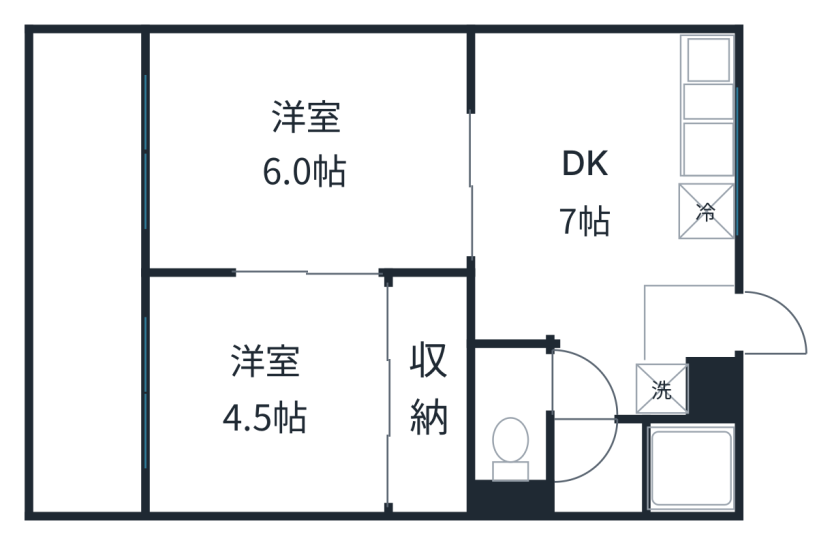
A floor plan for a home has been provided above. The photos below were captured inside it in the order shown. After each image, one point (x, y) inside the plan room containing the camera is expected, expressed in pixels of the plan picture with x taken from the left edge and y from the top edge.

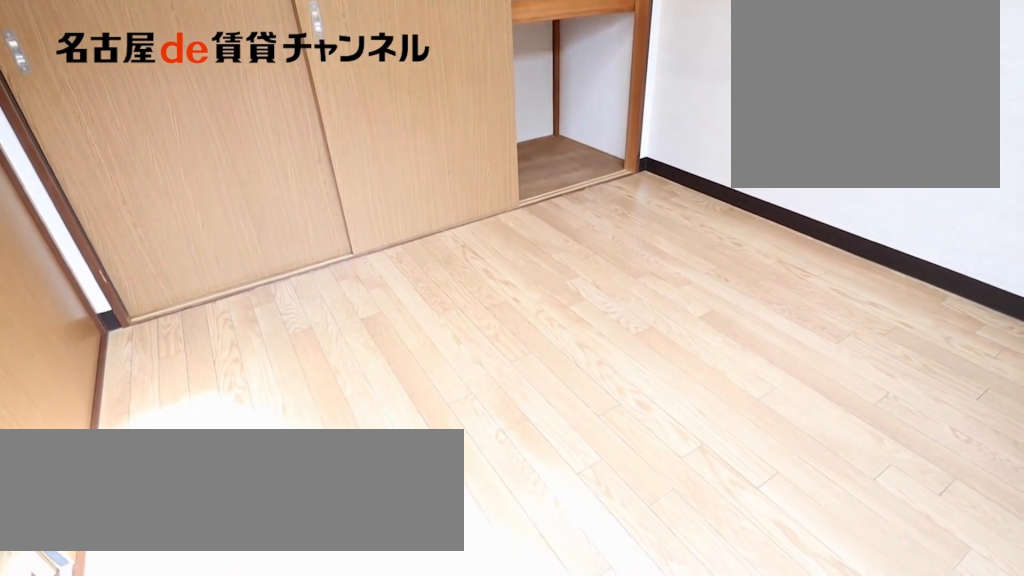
(267, 397)
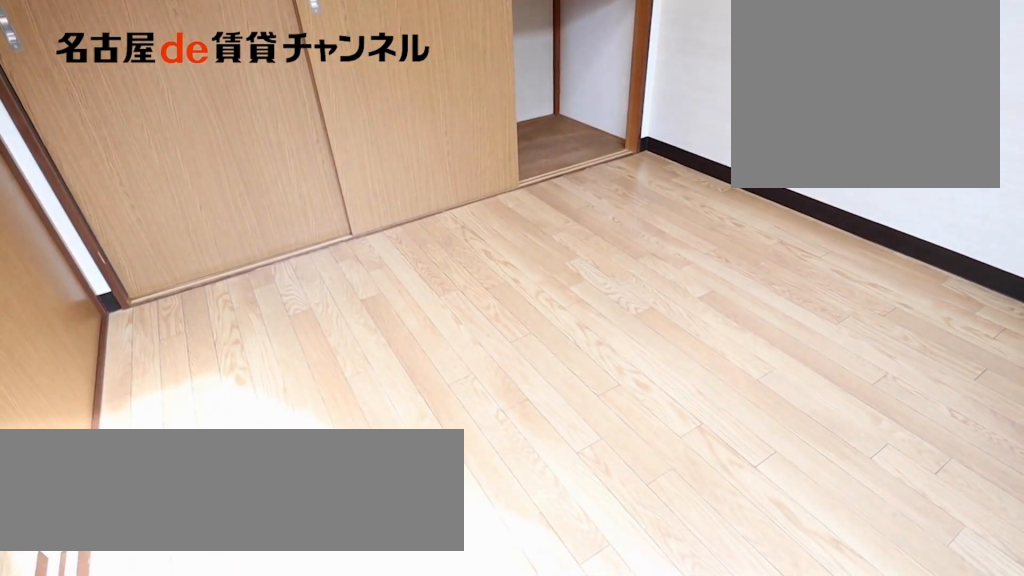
(267, 397)
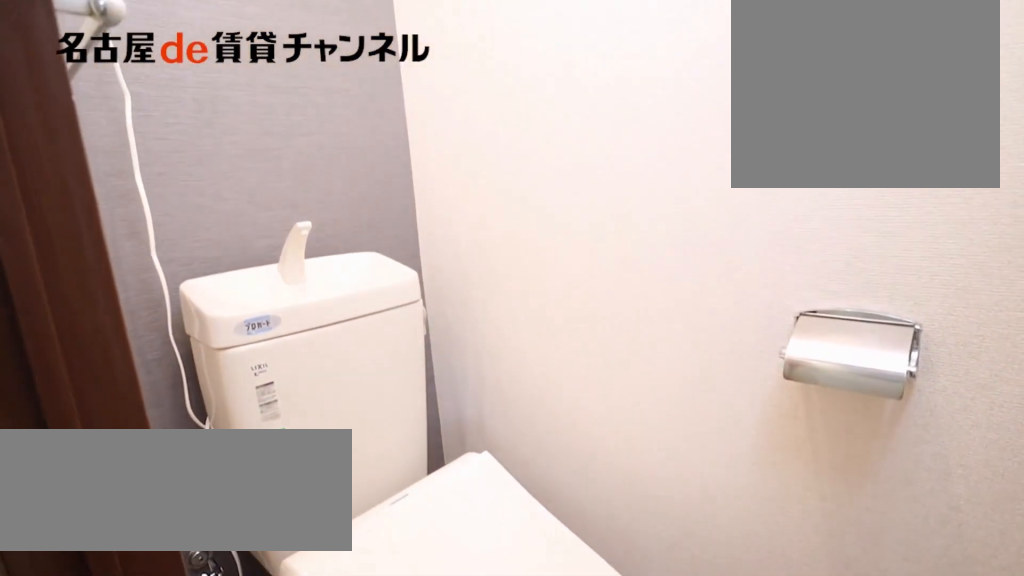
(518, 414)
